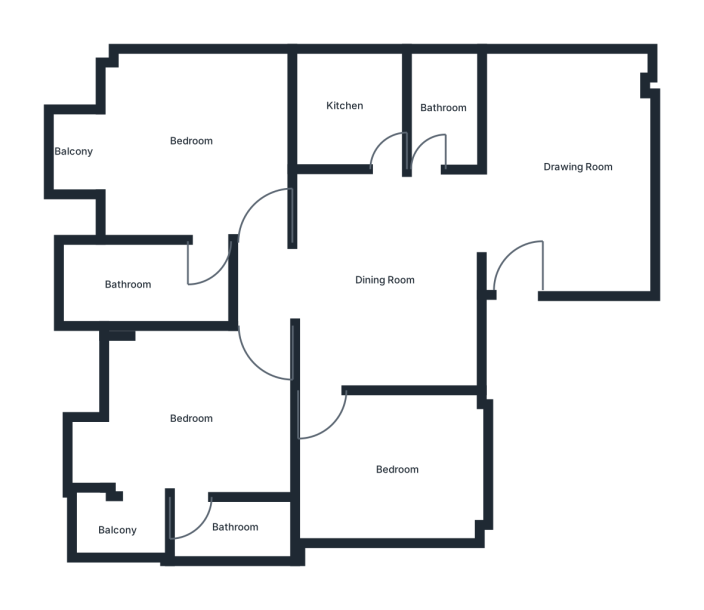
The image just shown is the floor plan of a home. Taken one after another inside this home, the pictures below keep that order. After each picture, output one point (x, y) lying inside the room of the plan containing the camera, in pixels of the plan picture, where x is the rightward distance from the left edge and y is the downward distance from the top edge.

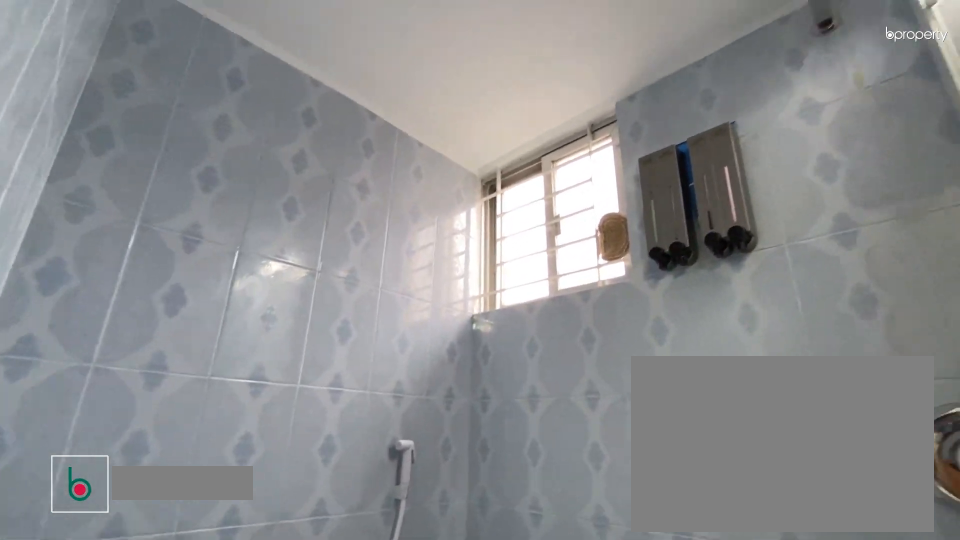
(221, 527)
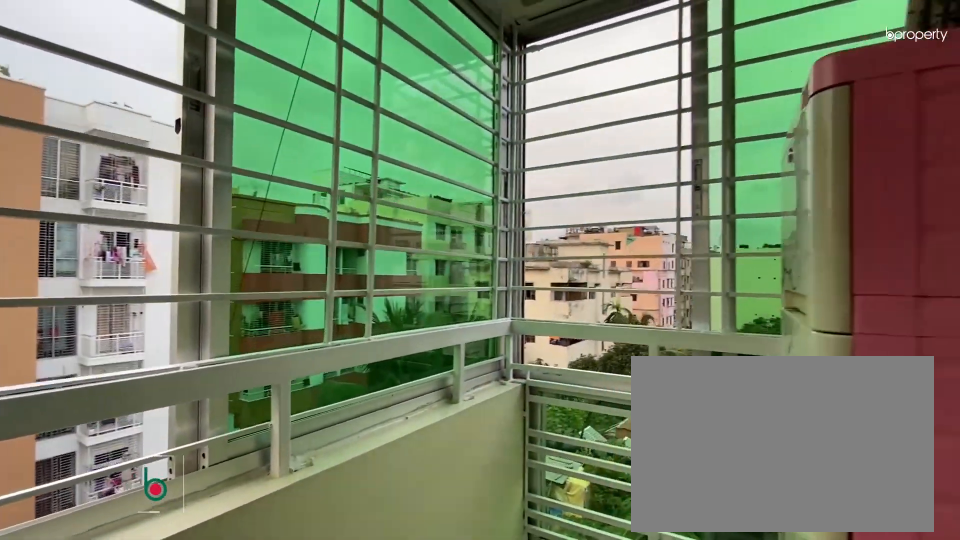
(114, 530)
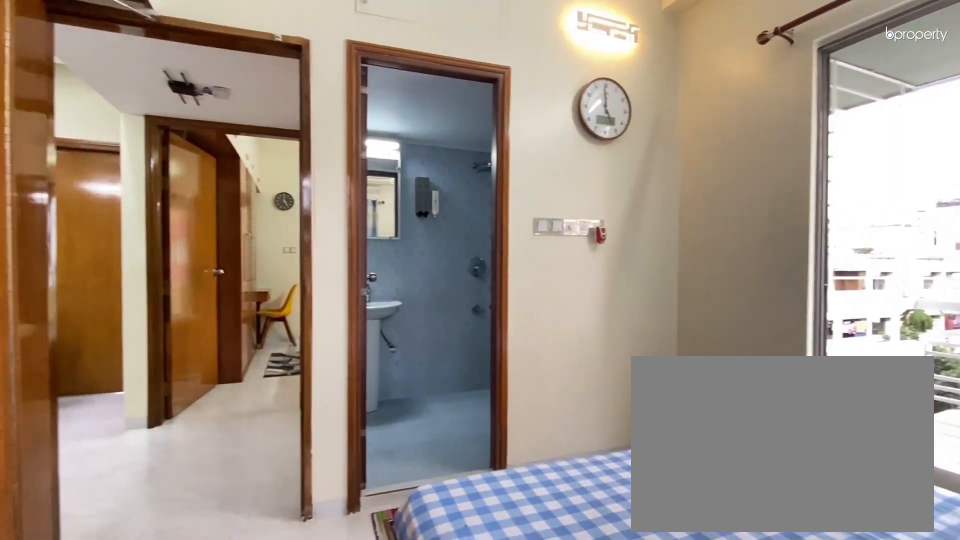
(173, 153)
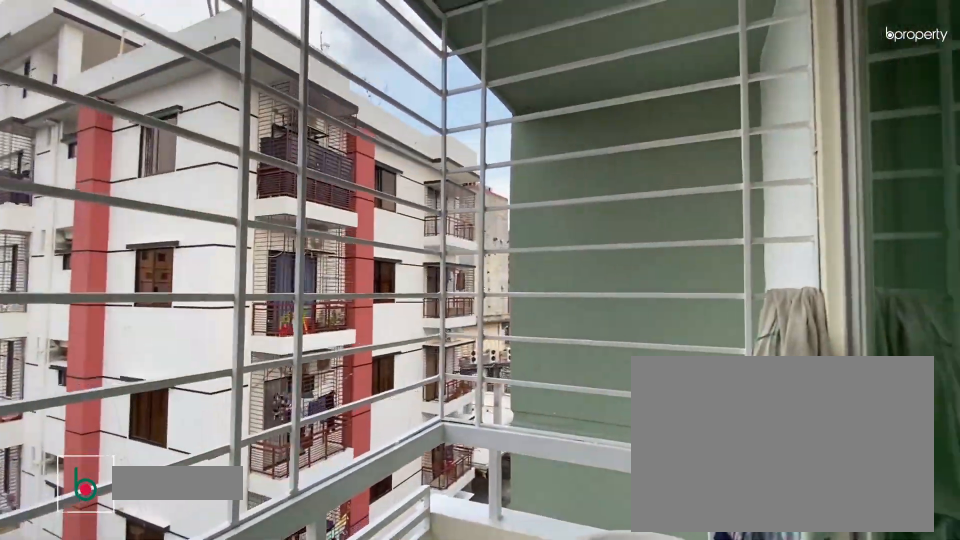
(69, 141)
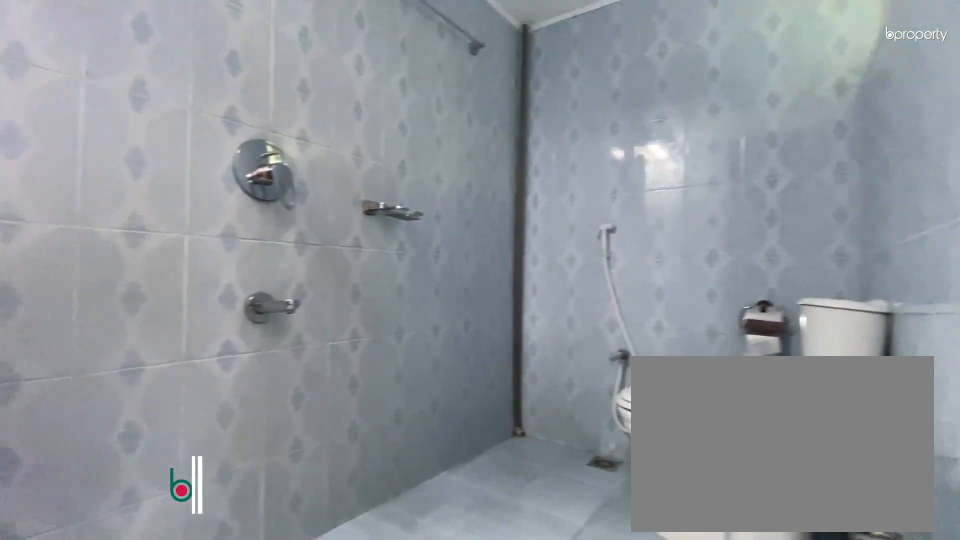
(140, 280)
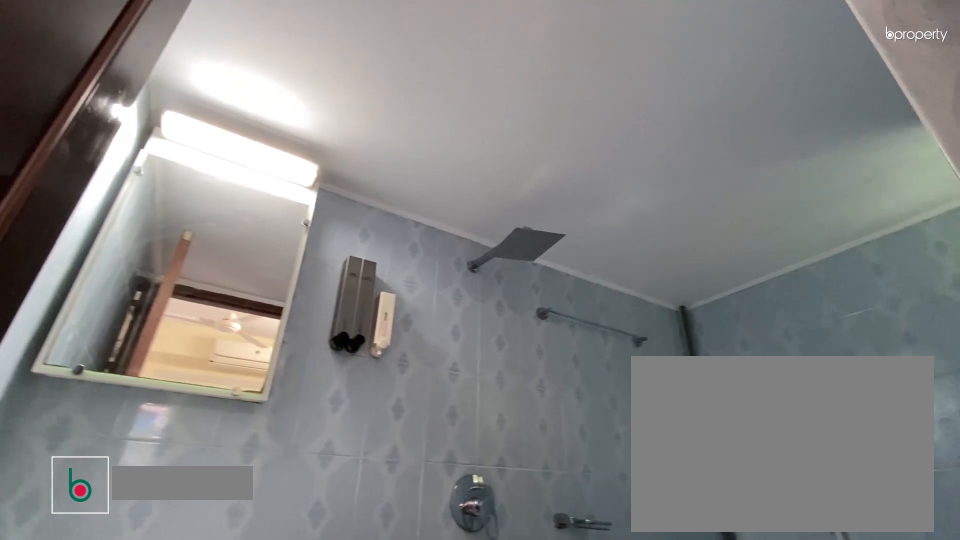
(140, 280)
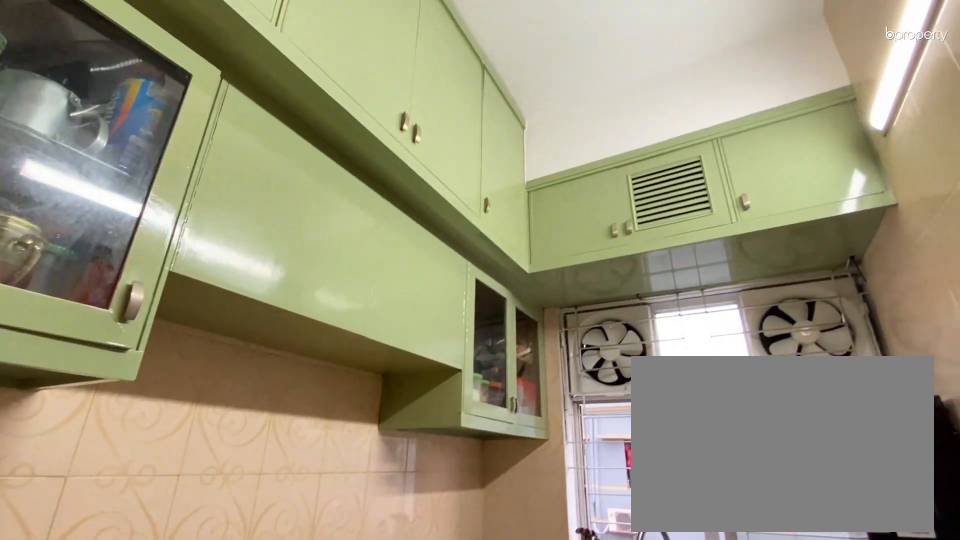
(358, 119)
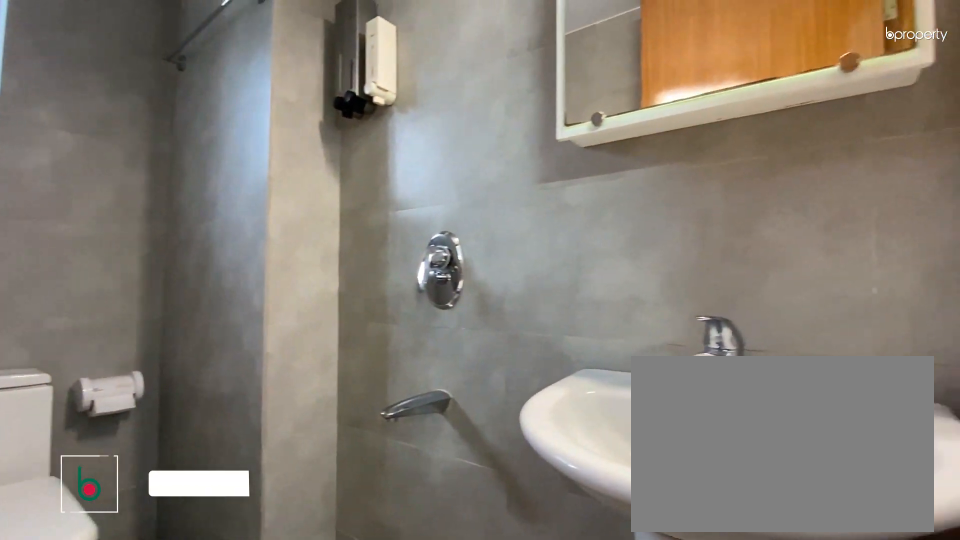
(446, 97)
